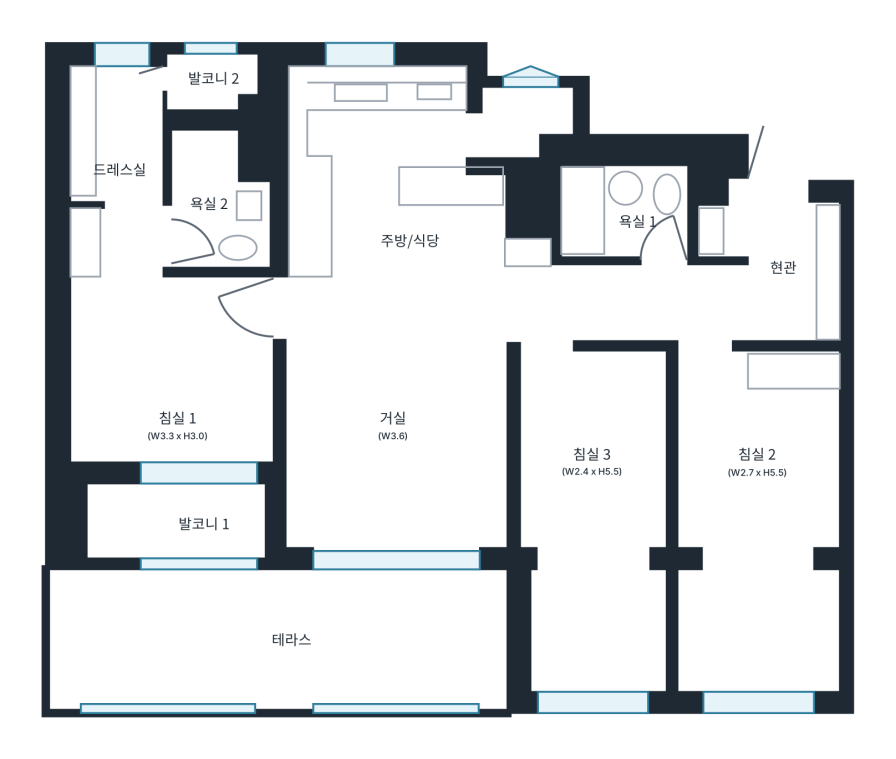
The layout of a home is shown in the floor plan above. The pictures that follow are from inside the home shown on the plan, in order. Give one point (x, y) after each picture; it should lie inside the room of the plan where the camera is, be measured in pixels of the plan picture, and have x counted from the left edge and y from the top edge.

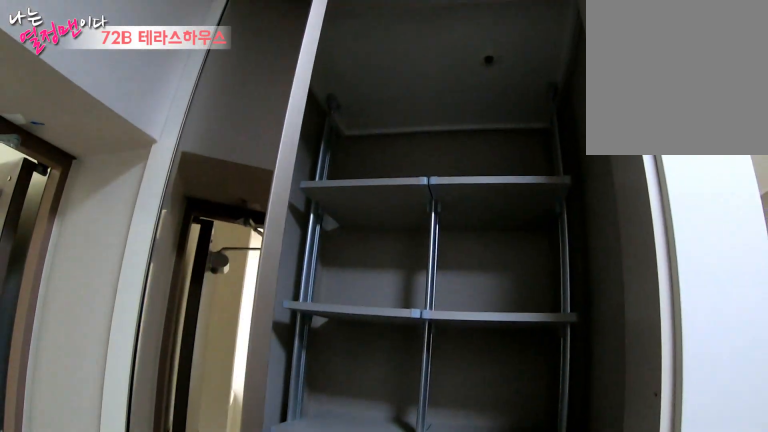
(788, 266)
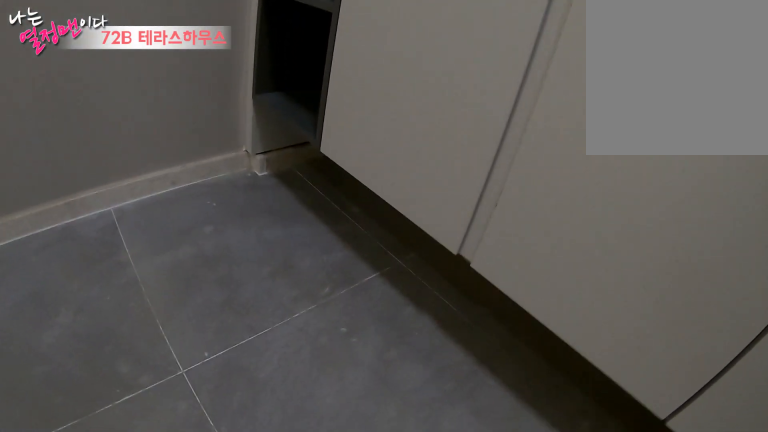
(788, 266)
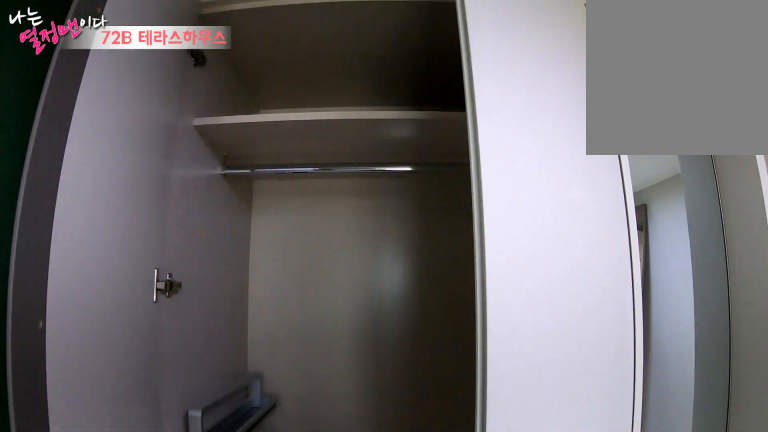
(759, 477)
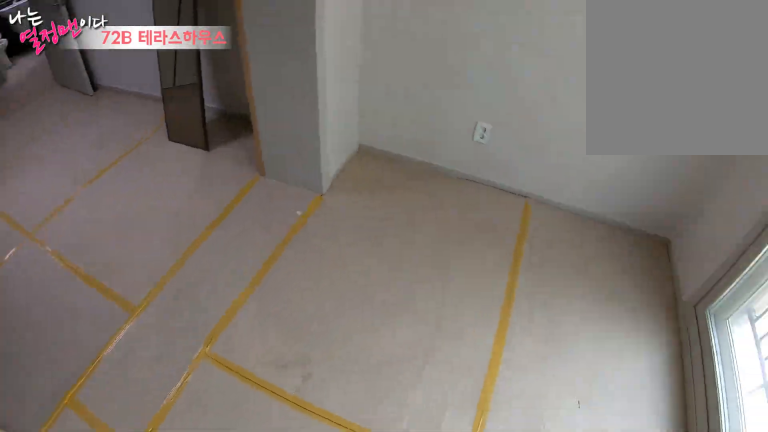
(759, 477)
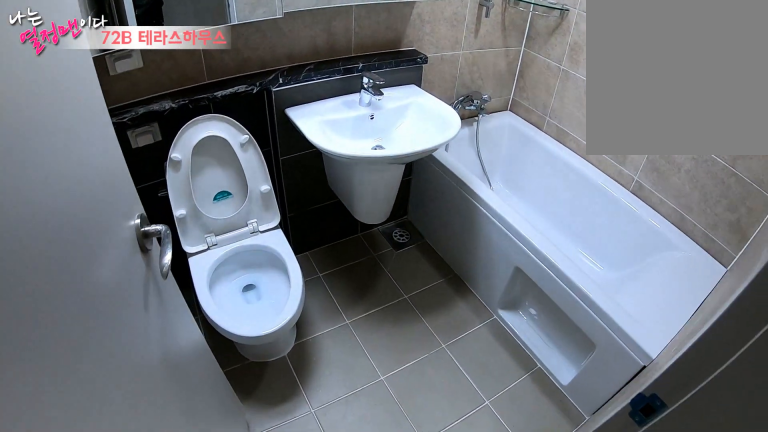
(630, 214)
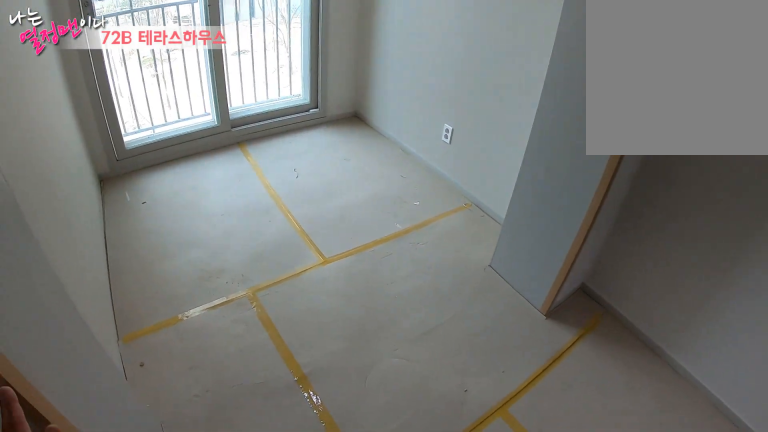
(595, 469)
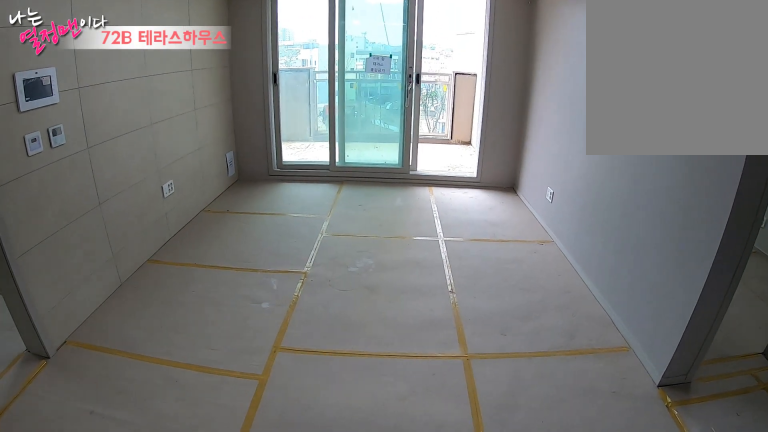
(389, 433)
